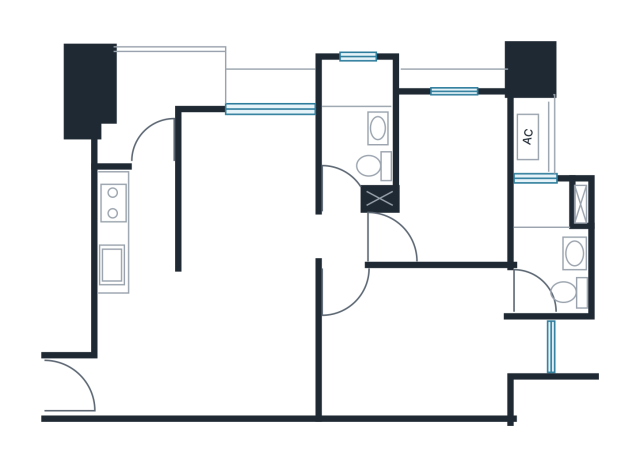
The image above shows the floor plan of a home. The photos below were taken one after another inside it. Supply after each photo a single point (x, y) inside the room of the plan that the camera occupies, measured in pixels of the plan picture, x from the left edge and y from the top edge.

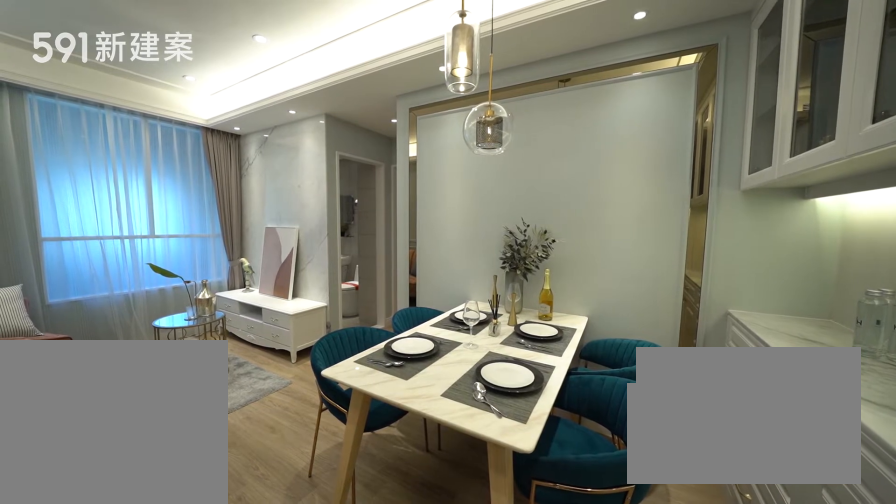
(247, 342)
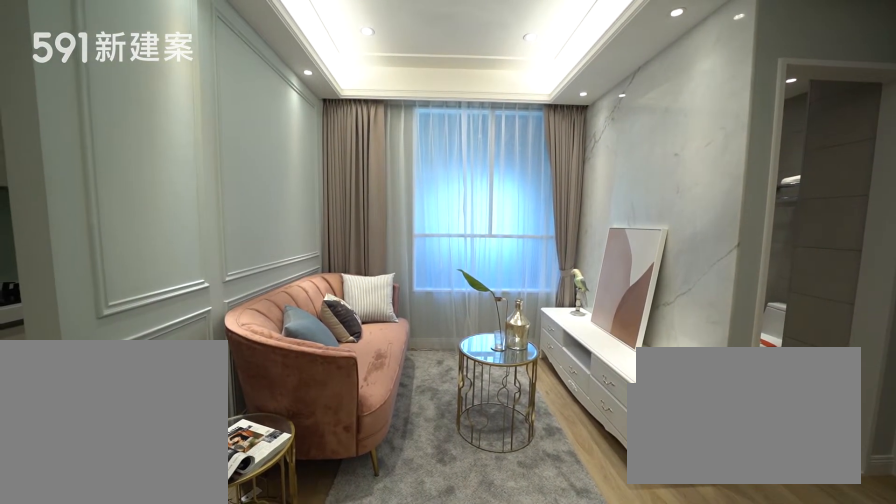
(246, 181)
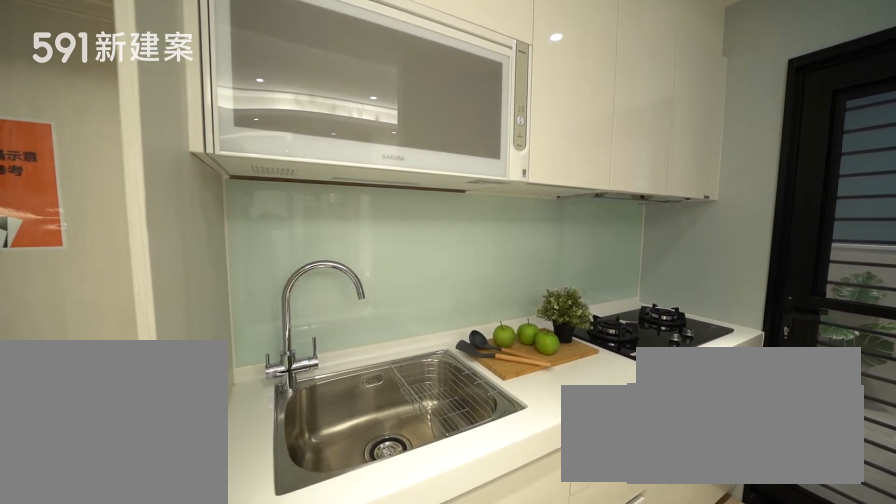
(136, 244)
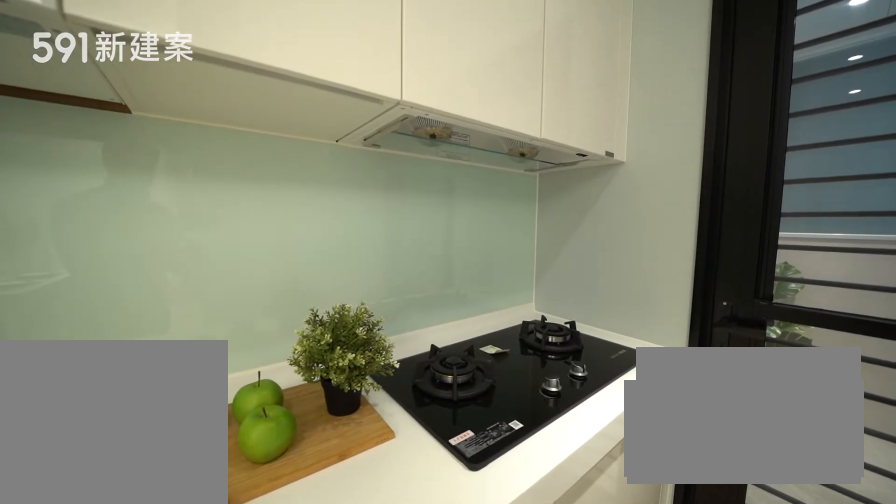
(136, 244)
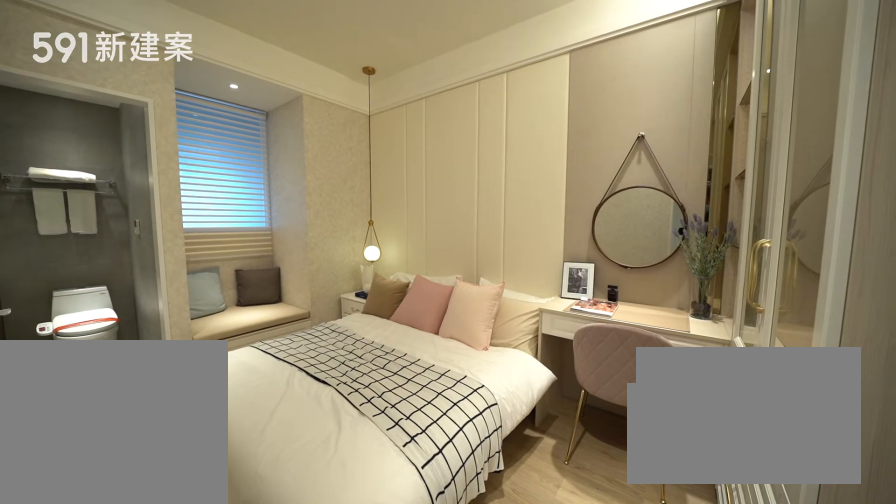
(418, 343)
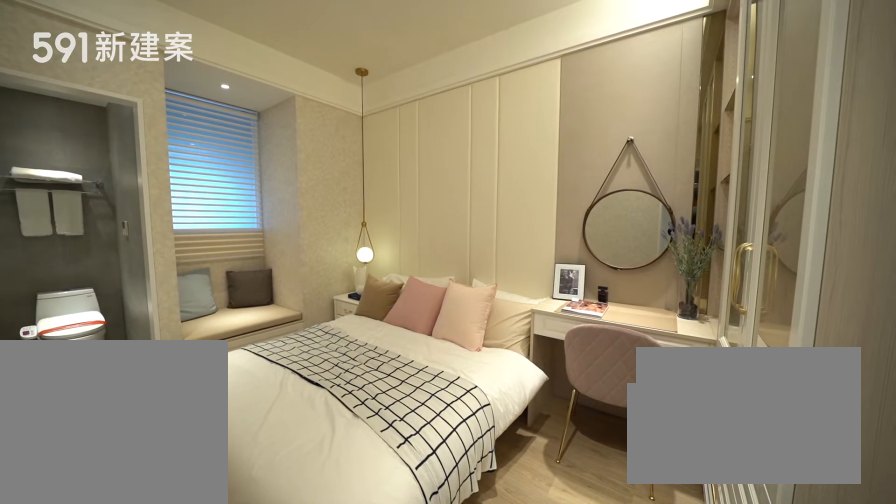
(418, 343)
